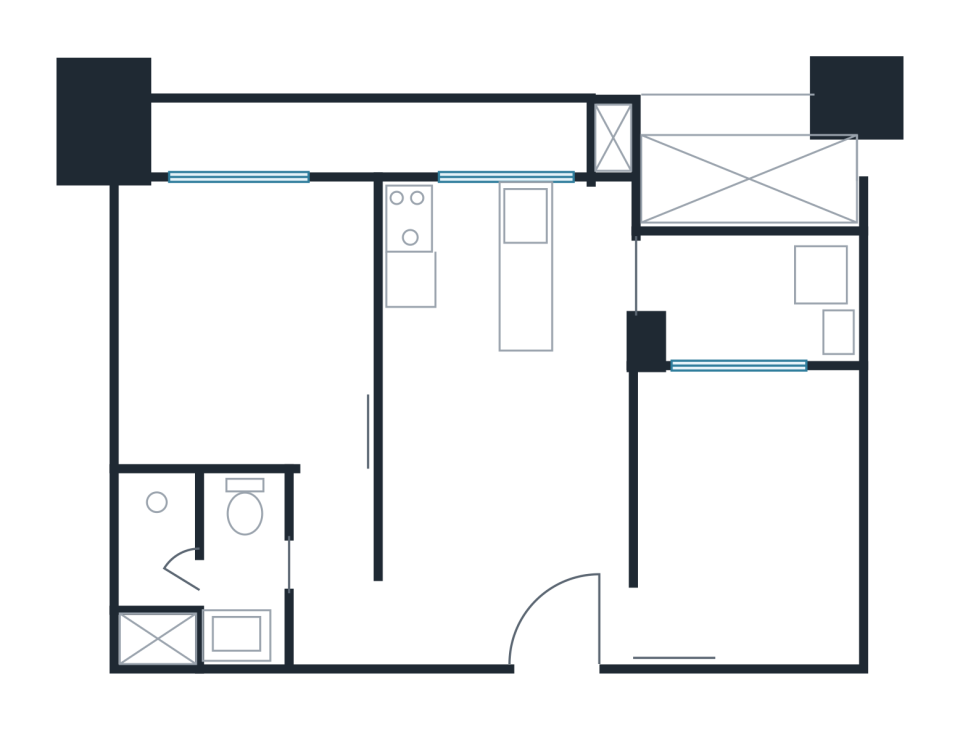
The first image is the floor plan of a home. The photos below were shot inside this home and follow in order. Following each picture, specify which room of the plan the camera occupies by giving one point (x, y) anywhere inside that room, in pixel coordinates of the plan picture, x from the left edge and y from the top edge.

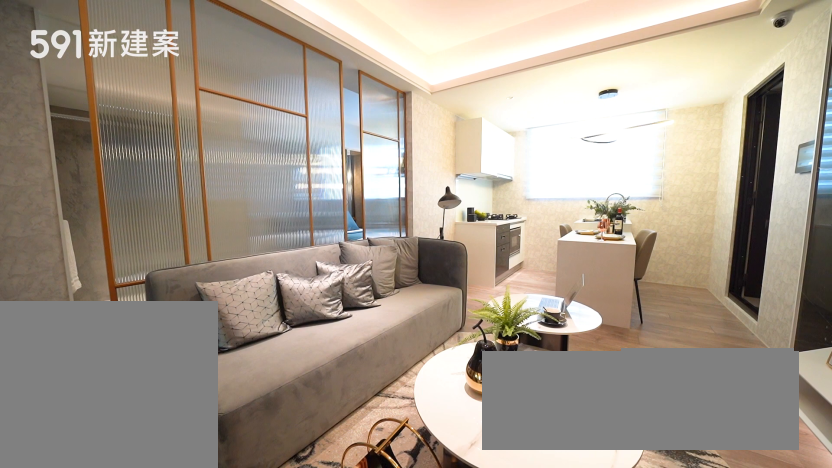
(504, 468)
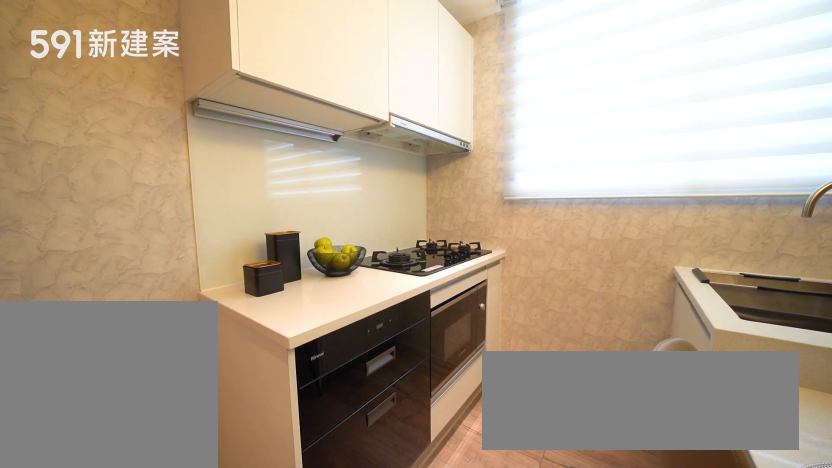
(456, 260)
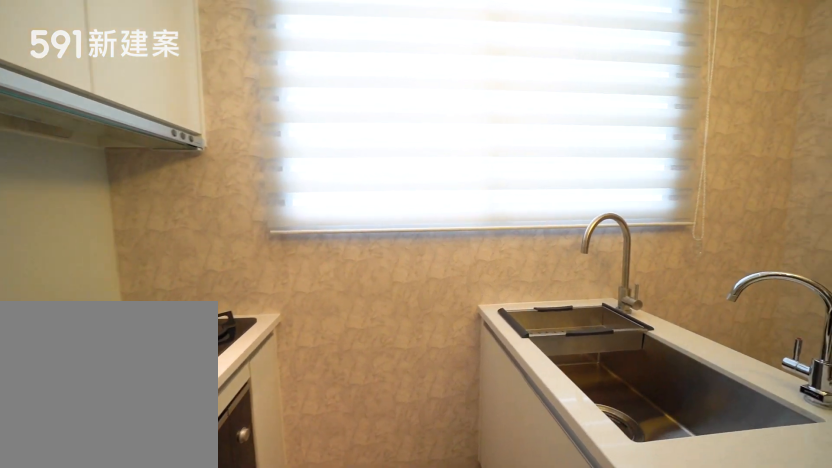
(456, 260)
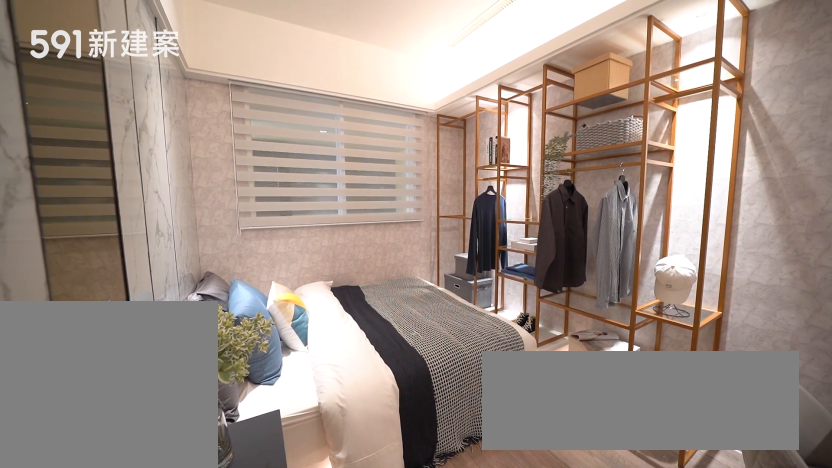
(754, 509)
